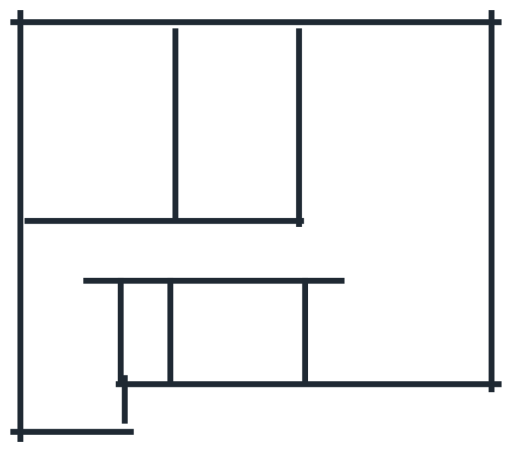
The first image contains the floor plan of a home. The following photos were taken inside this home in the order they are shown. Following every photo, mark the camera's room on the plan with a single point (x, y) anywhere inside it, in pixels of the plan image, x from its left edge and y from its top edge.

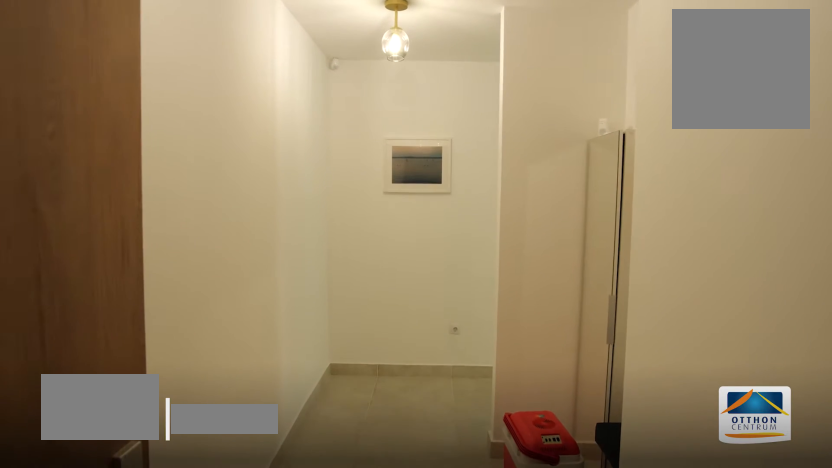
(74, 349)
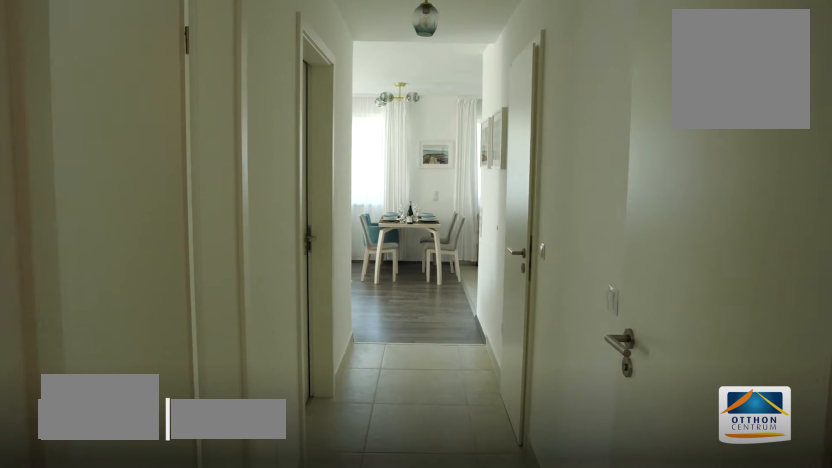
(193, 248)
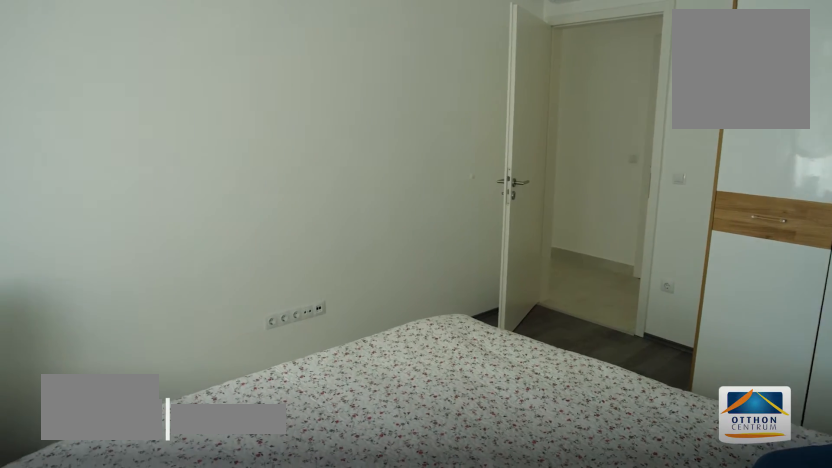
(100, 130)
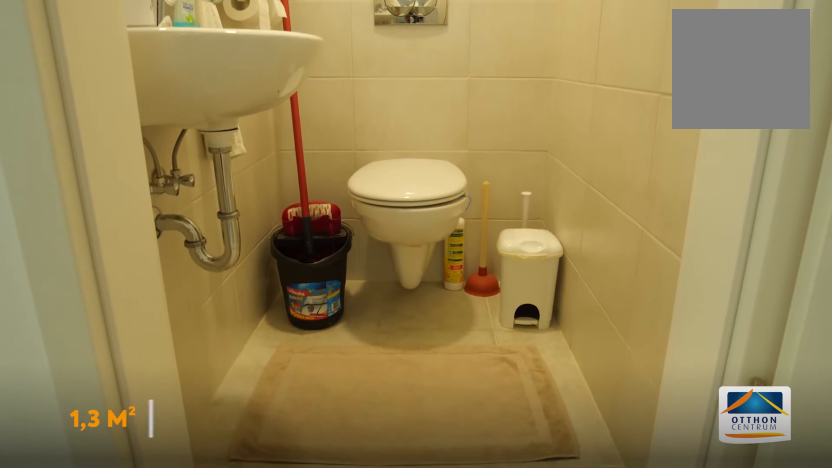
(144, 337)
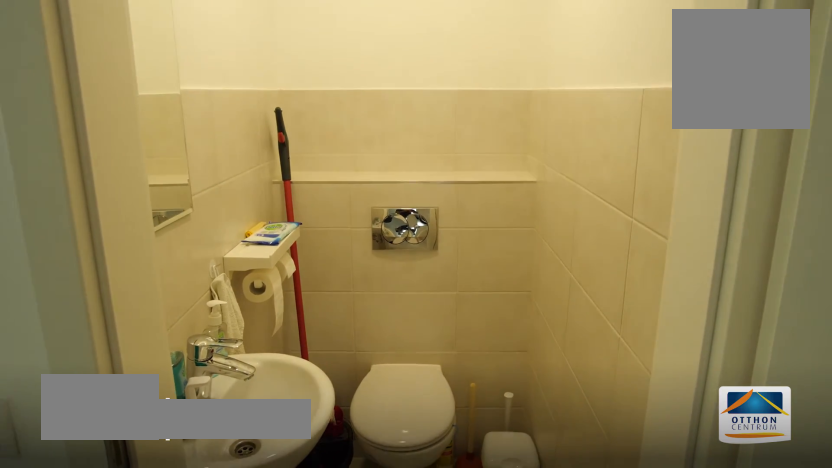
(144, 337)
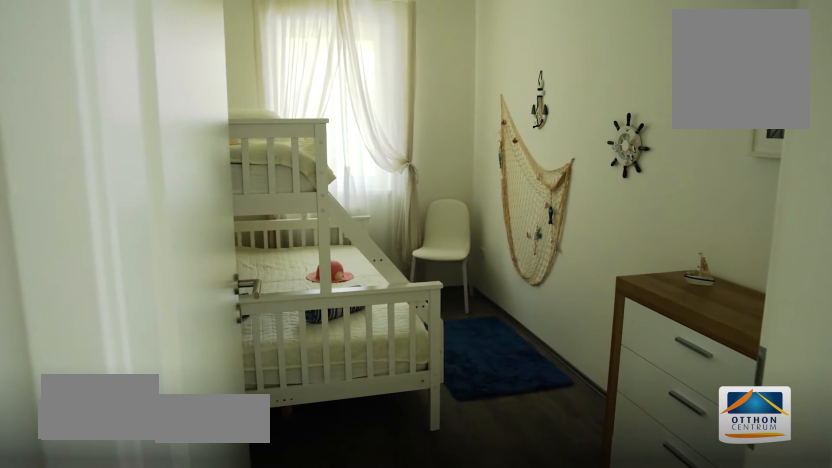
(237, 123)
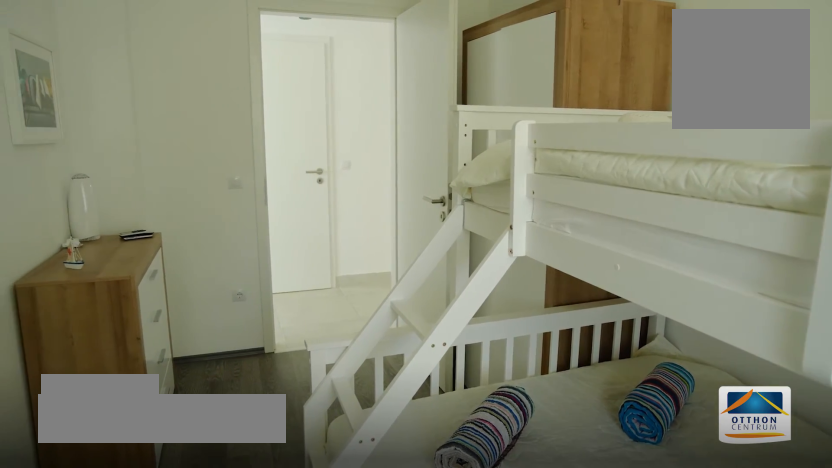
(237, 123)
